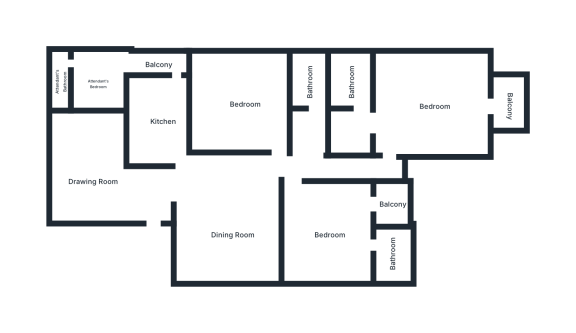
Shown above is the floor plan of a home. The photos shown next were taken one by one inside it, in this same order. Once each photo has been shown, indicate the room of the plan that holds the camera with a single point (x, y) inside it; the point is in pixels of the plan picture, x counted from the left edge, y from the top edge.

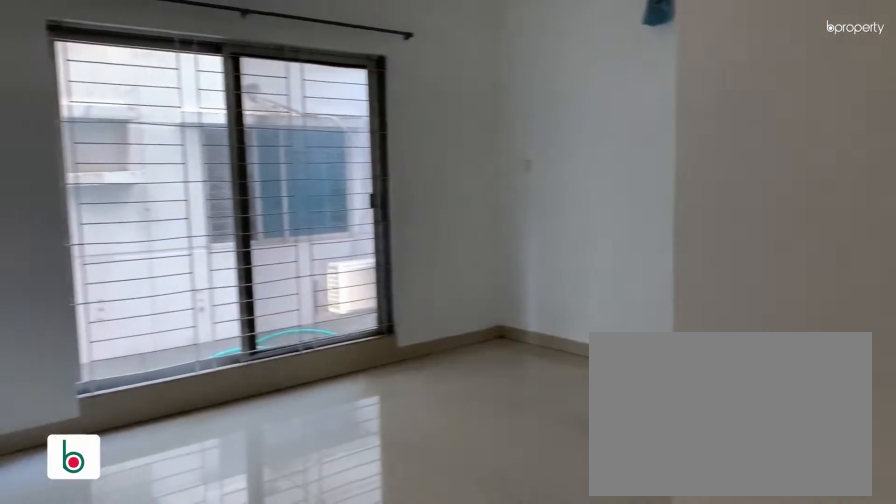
(94, 181)
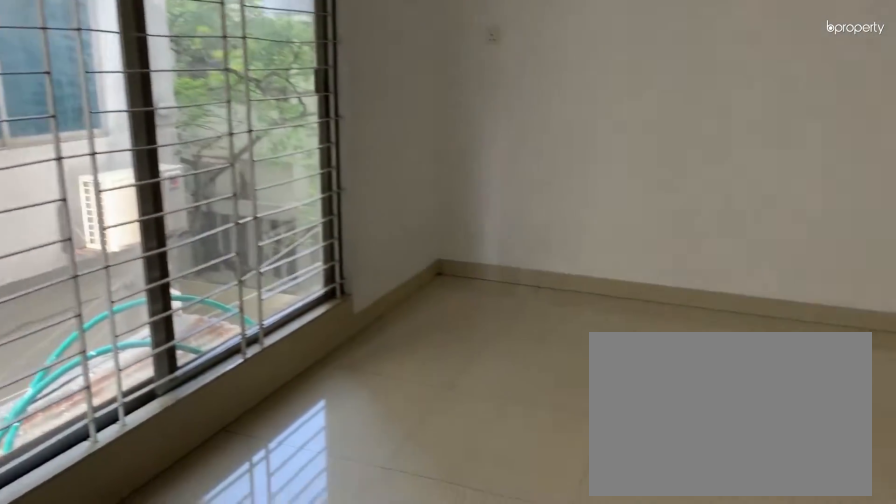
(94, 181)
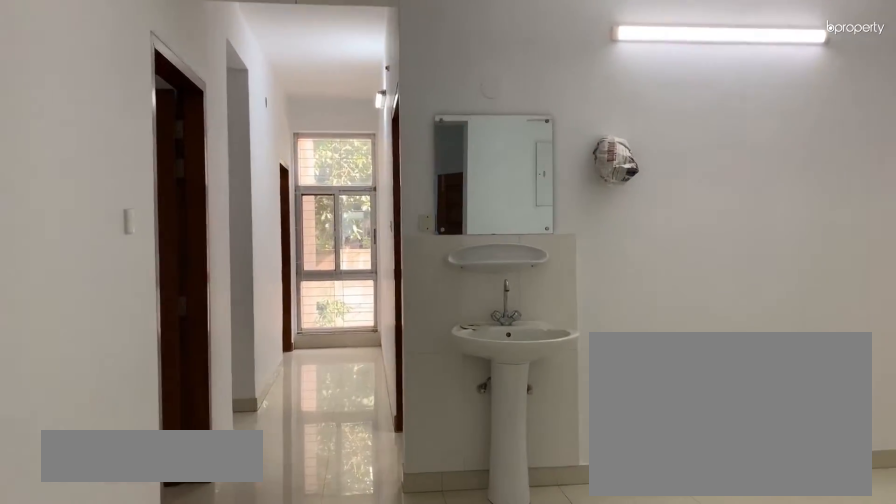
(233, 237)
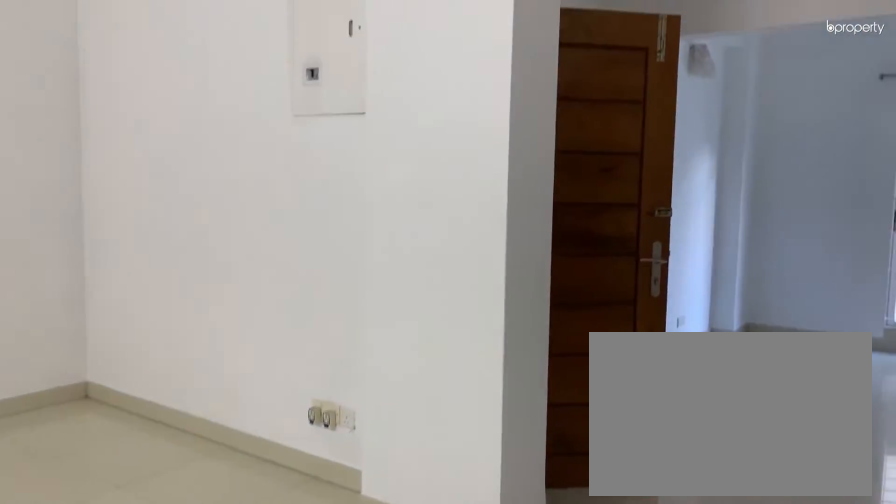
(233, 237)
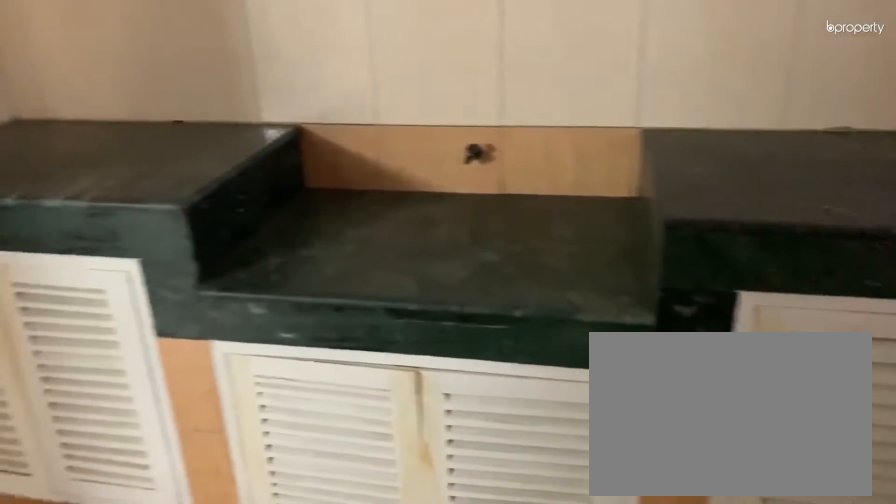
(163, 121)
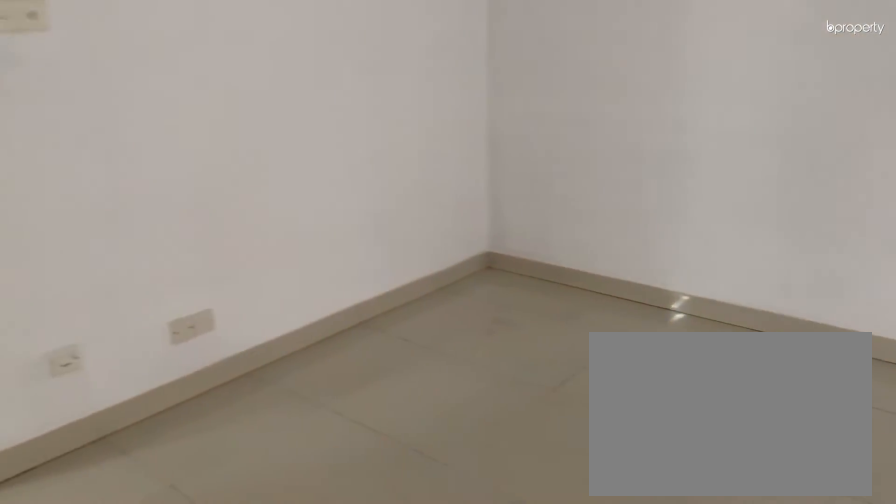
(245, 103)
